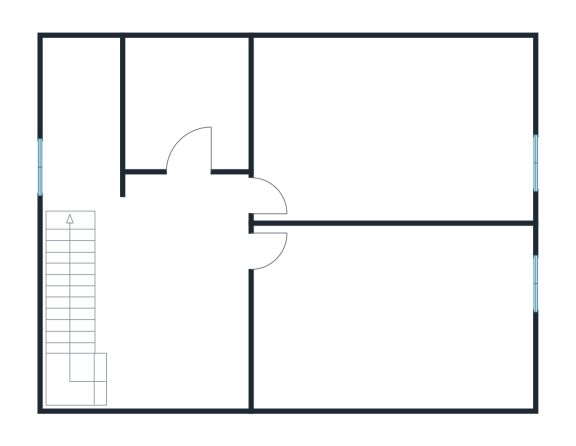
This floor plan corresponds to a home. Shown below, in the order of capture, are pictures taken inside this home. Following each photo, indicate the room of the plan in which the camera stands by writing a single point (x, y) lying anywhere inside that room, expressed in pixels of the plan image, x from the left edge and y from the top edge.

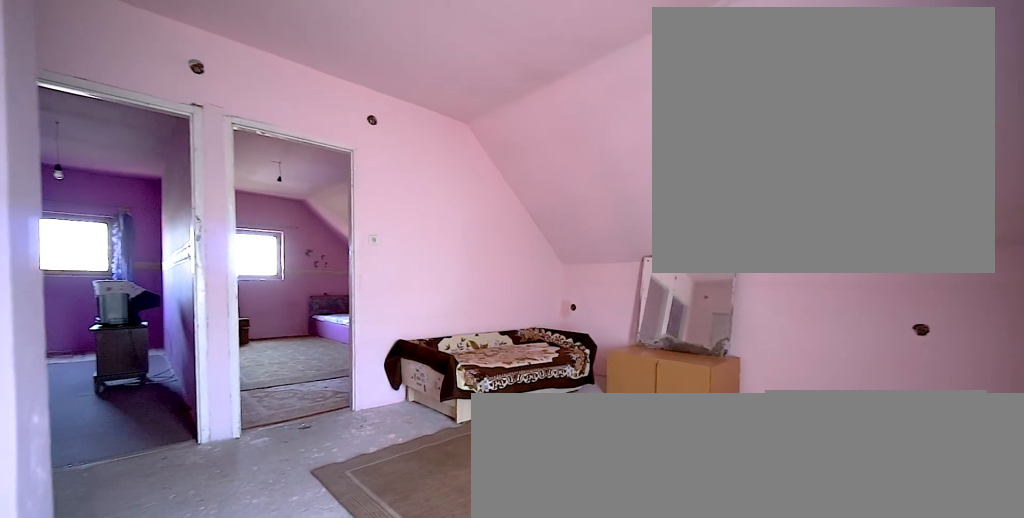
(183, 285)
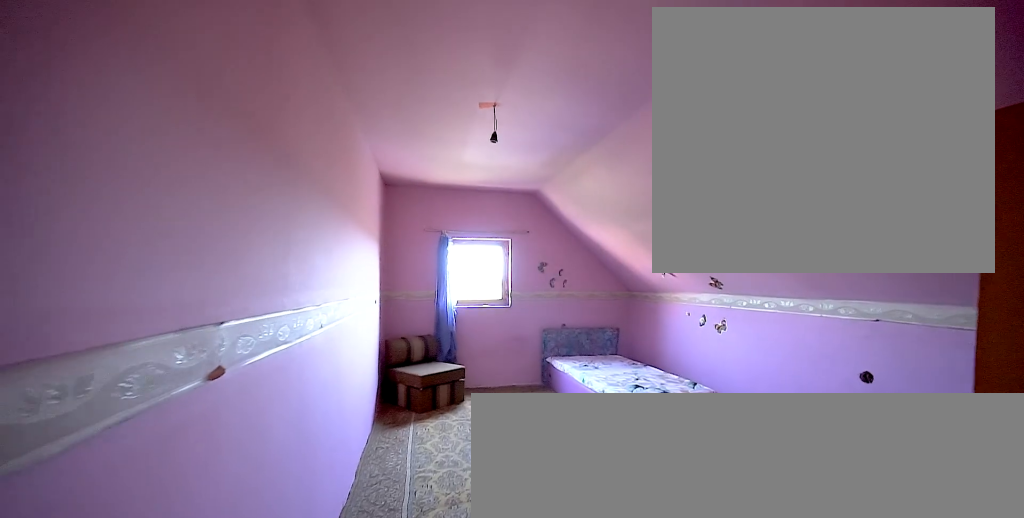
(397, 320)
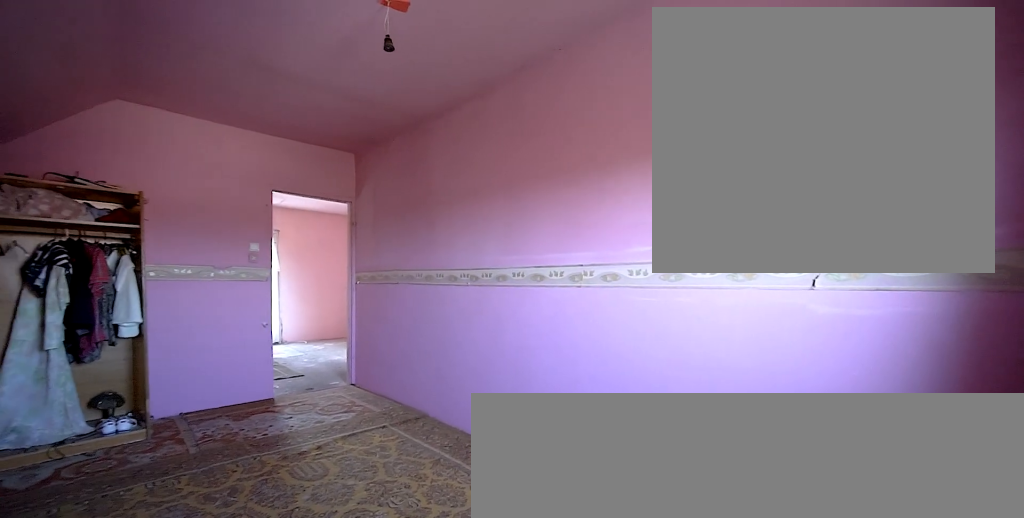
(397, 320)
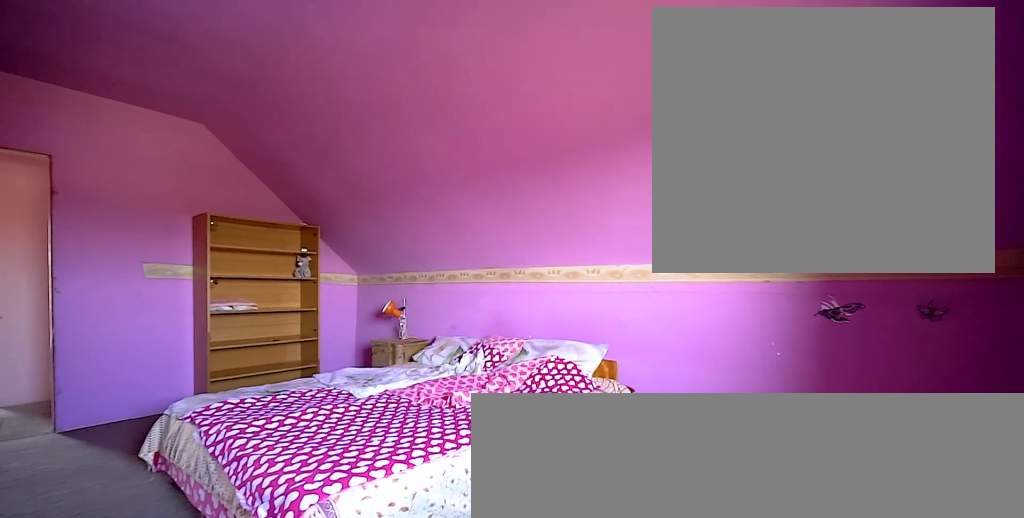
(397, 146)
